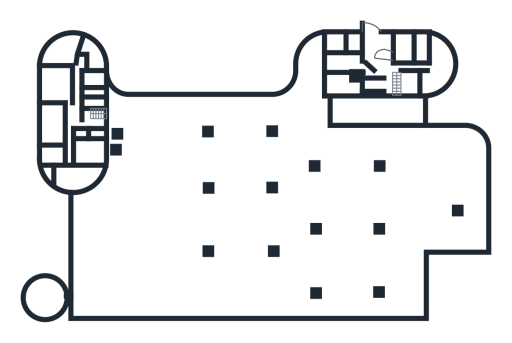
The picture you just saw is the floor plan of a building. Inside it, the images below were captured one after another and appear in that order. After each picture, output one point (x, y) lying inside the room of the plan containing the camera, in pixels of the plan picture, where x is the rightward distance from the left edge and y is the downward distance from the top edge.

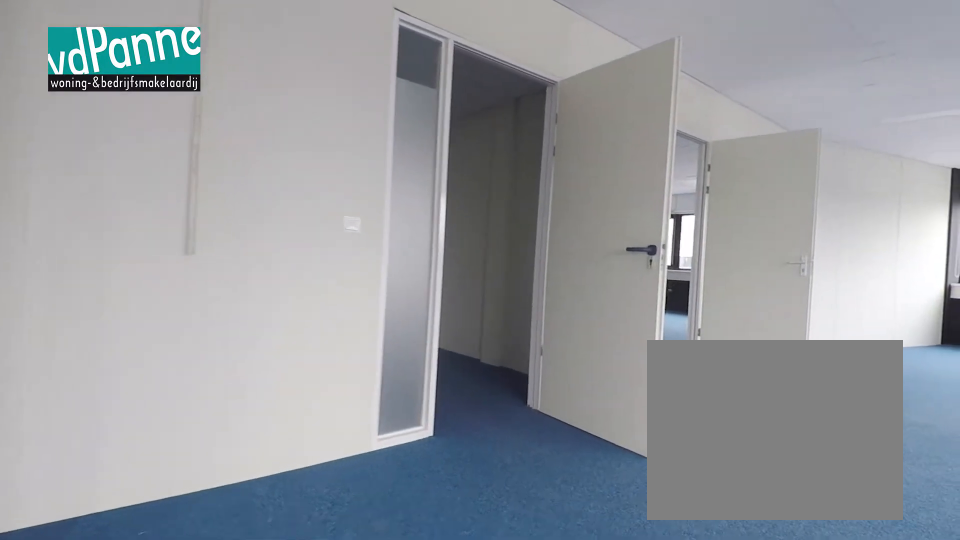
(77, 177)
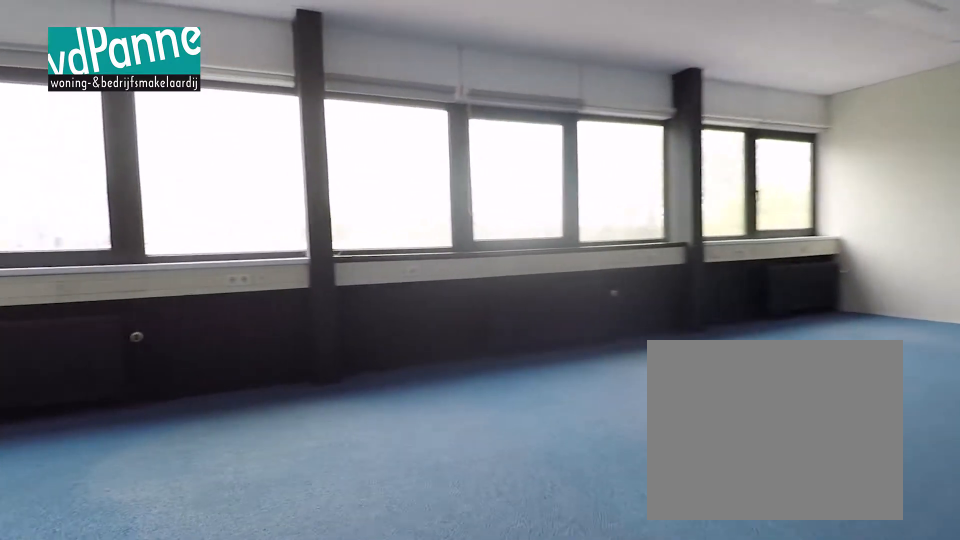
(51, 122)
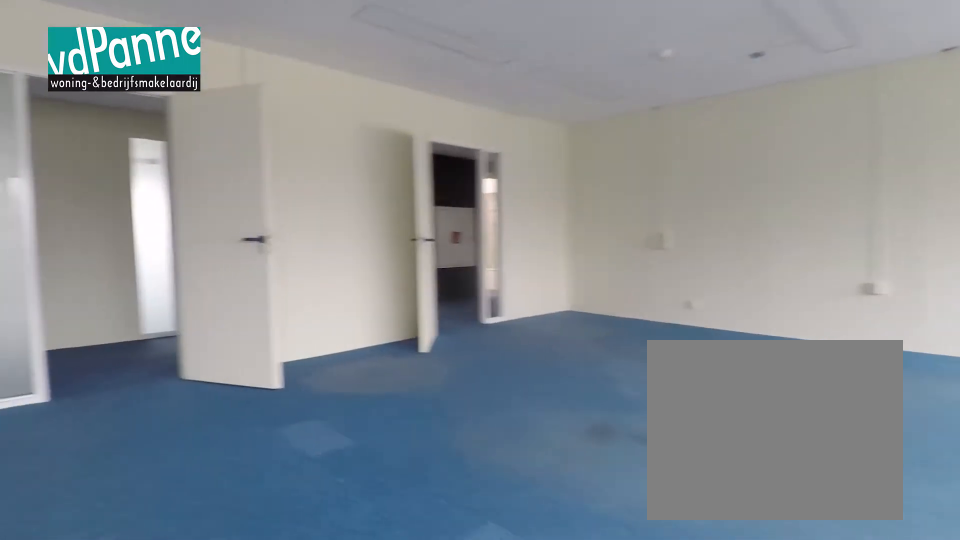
(56, 83)
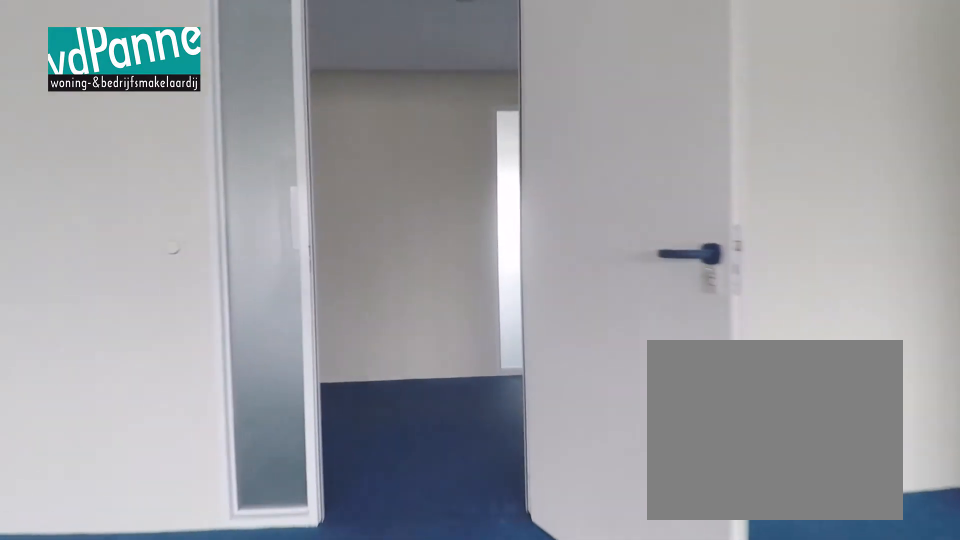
(56, 83)
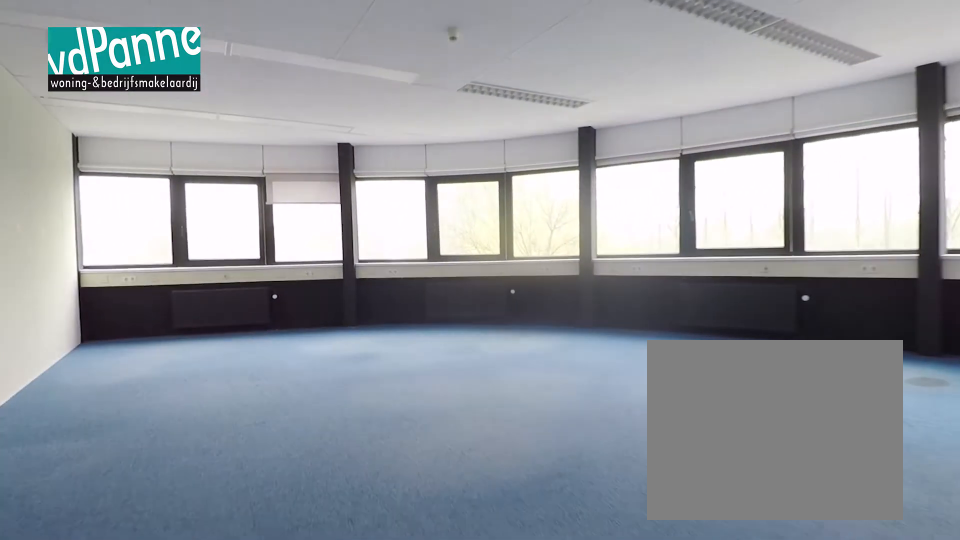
(62, 50)
